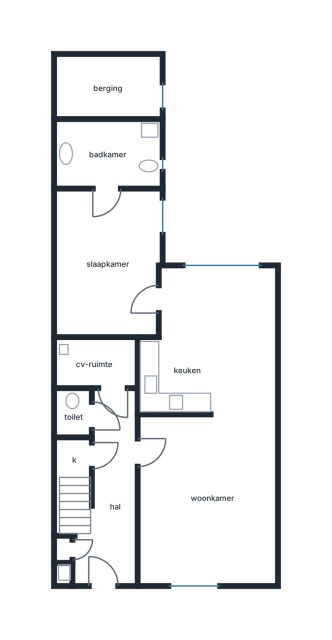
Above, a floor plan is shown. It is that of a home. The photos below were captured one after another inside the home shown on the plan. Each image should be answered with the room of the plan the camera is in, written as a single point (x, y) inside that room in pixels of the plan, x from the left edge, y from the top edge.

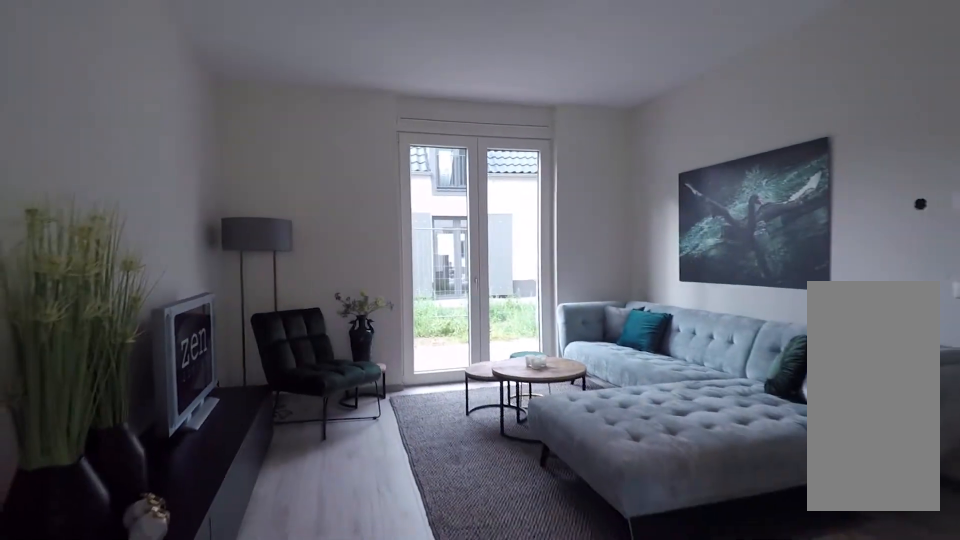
(205, 499)
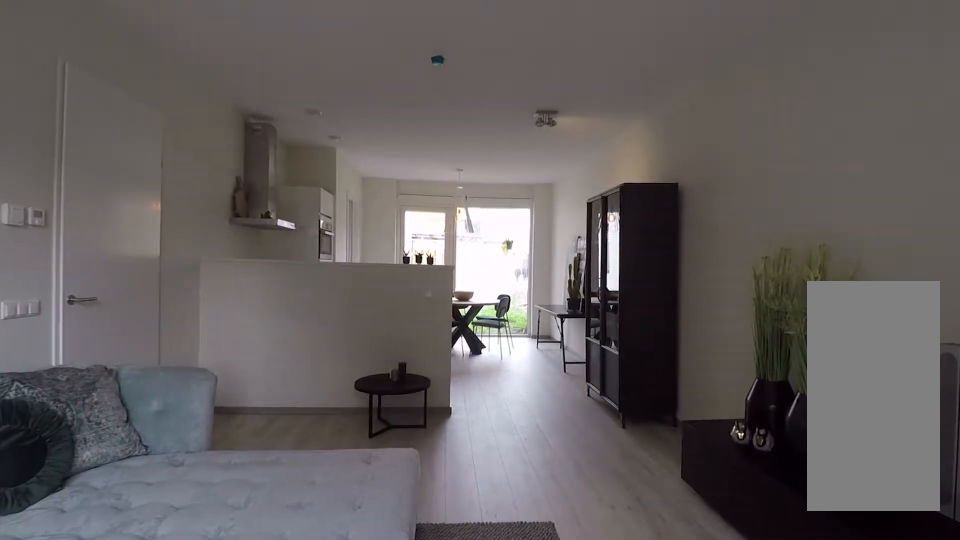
(207, 499)
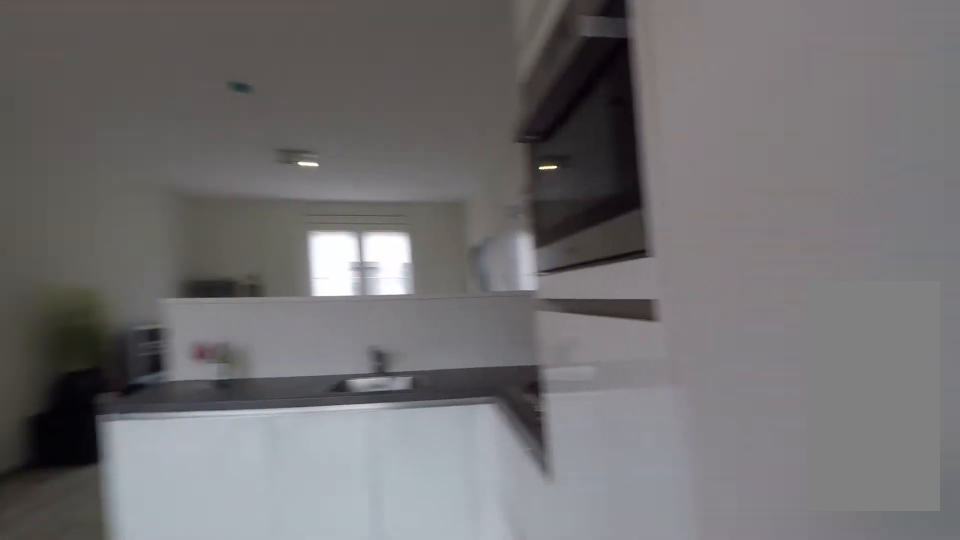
(214, 289)
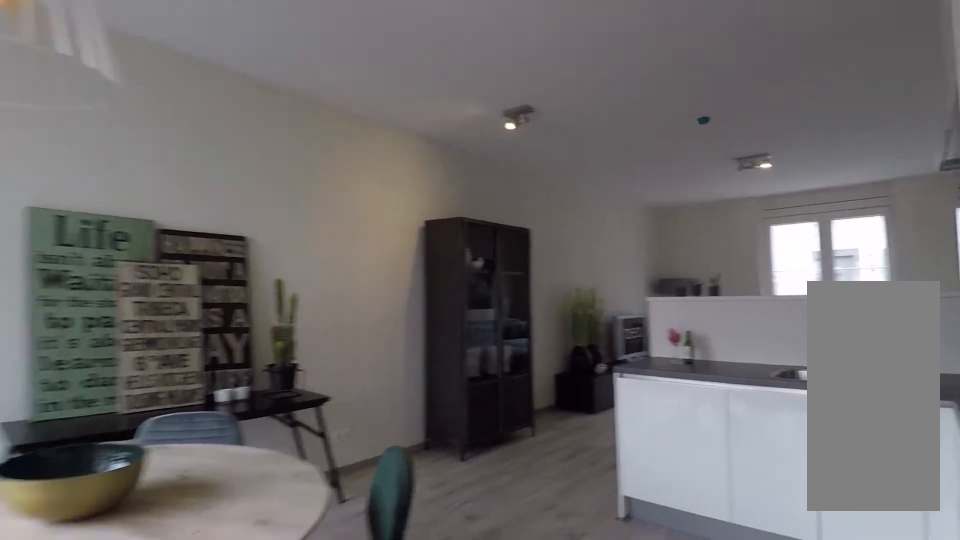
(214, 289)
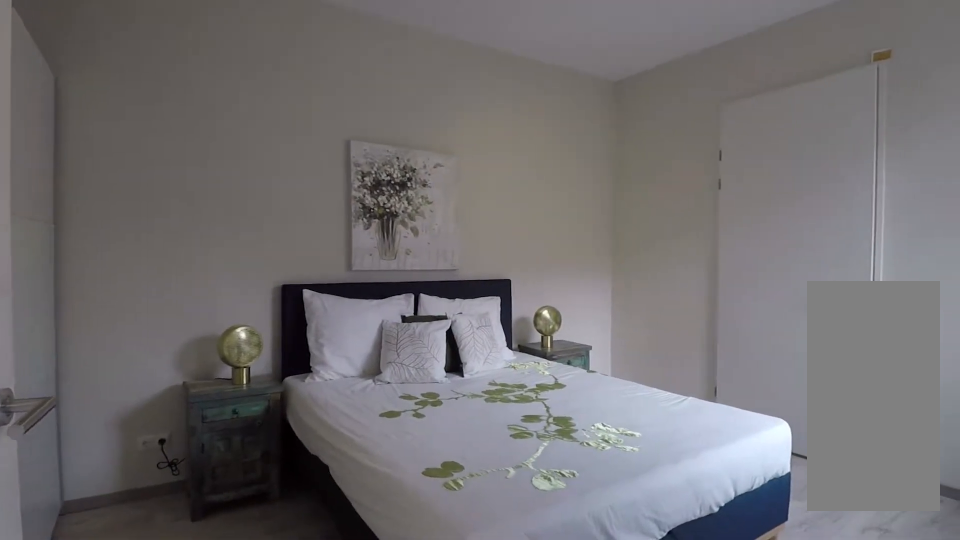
(106, 252)
